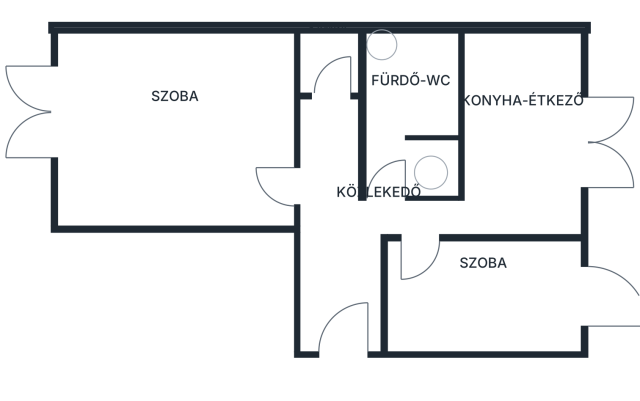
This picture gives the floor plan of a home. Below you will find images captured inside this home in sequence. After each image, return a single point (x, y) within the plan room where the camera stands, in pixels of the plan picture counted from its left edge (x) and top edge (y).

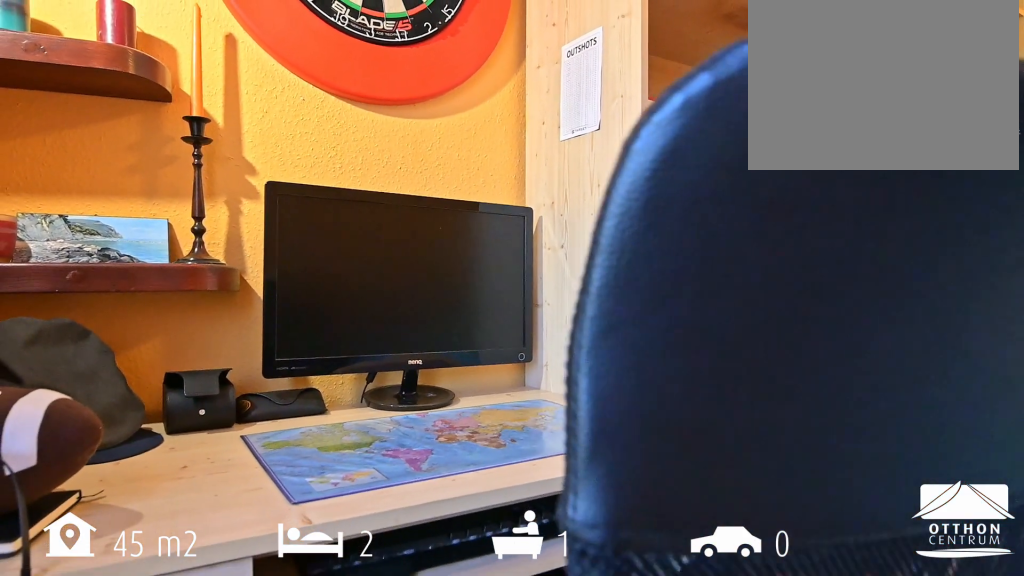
(183, 130)
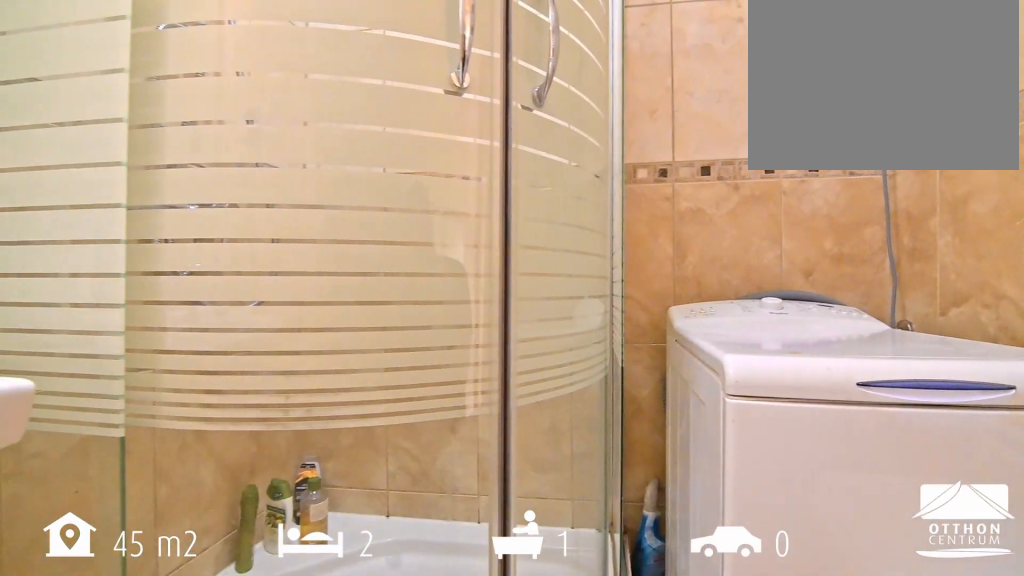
(408, 119)
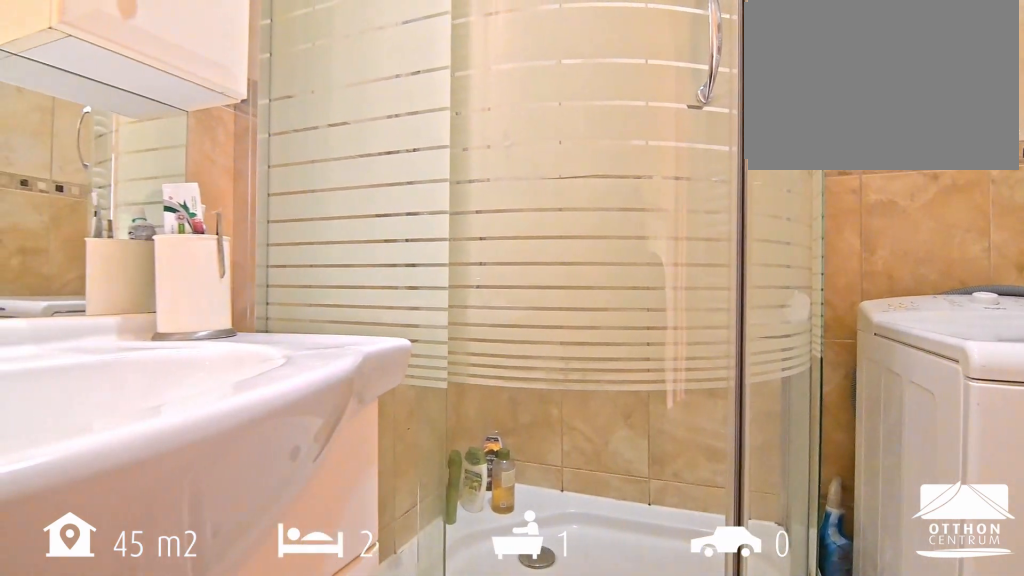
(408, 119)
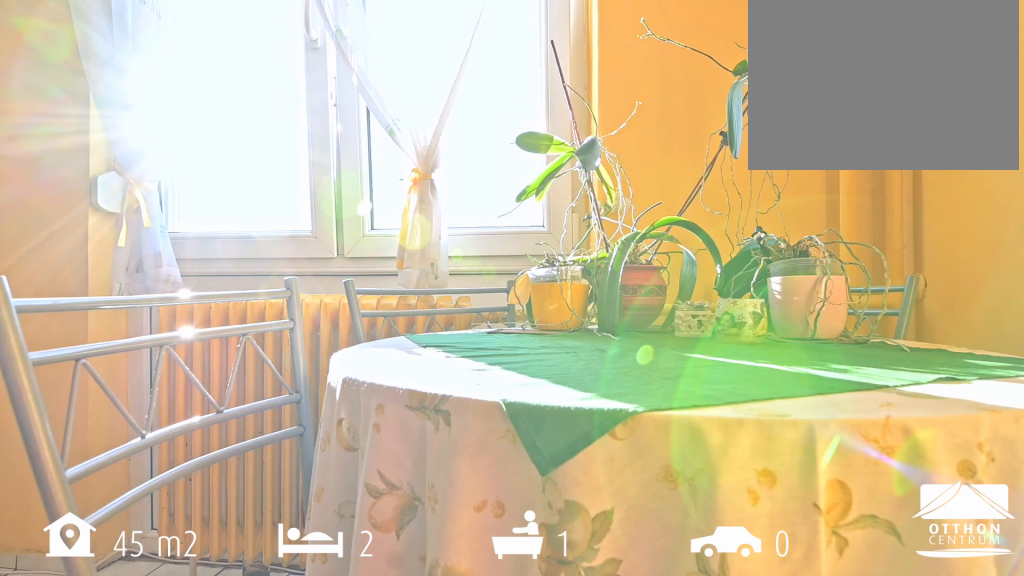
(517, 141)
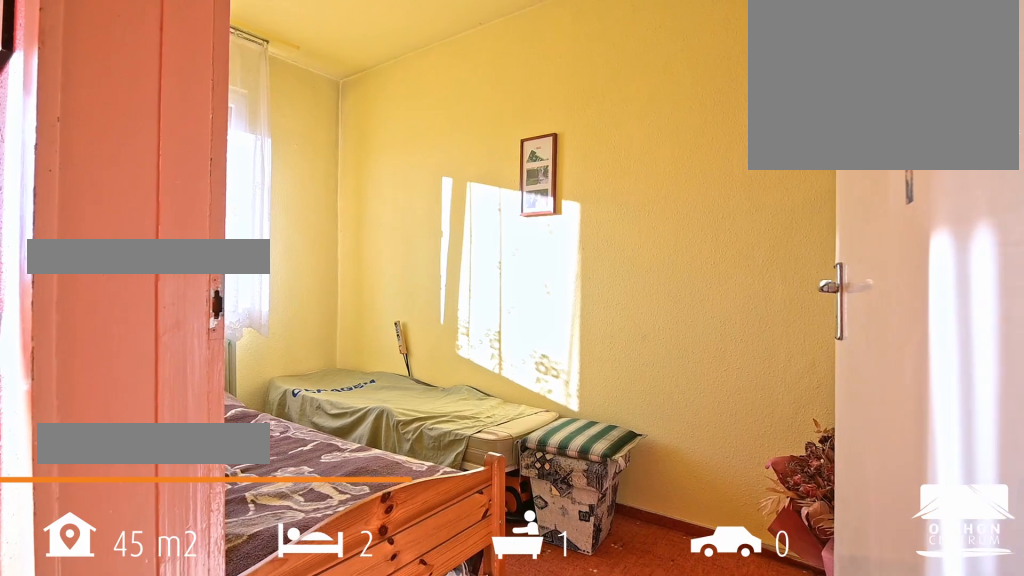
(473, 297)
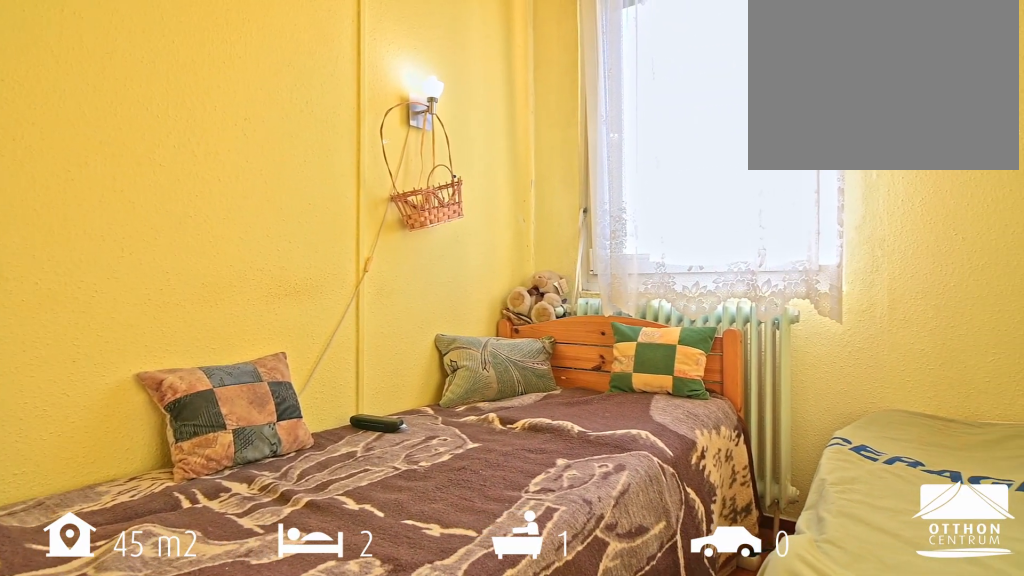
(473, 297)
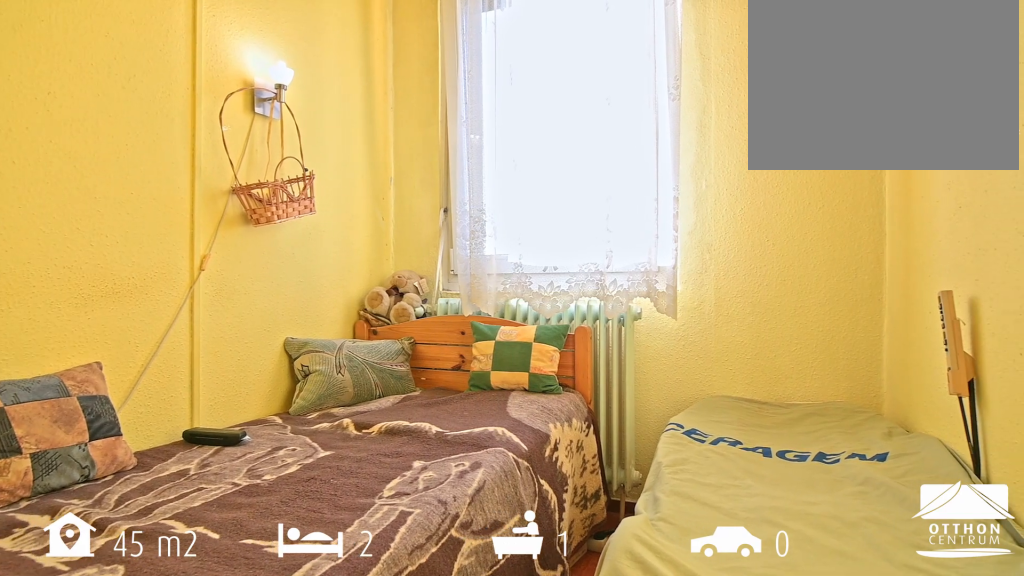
(473, 297)
